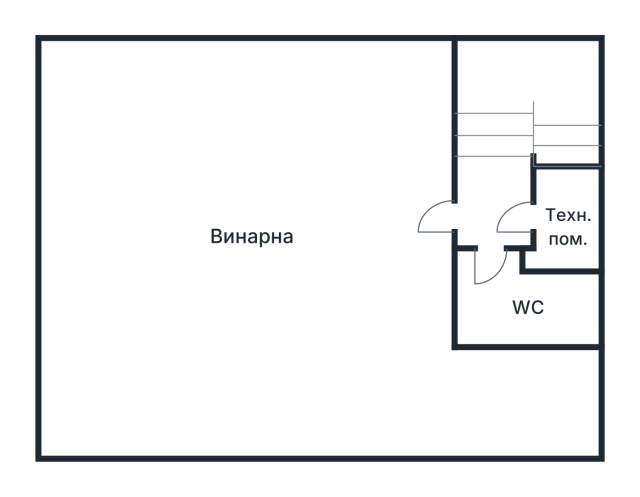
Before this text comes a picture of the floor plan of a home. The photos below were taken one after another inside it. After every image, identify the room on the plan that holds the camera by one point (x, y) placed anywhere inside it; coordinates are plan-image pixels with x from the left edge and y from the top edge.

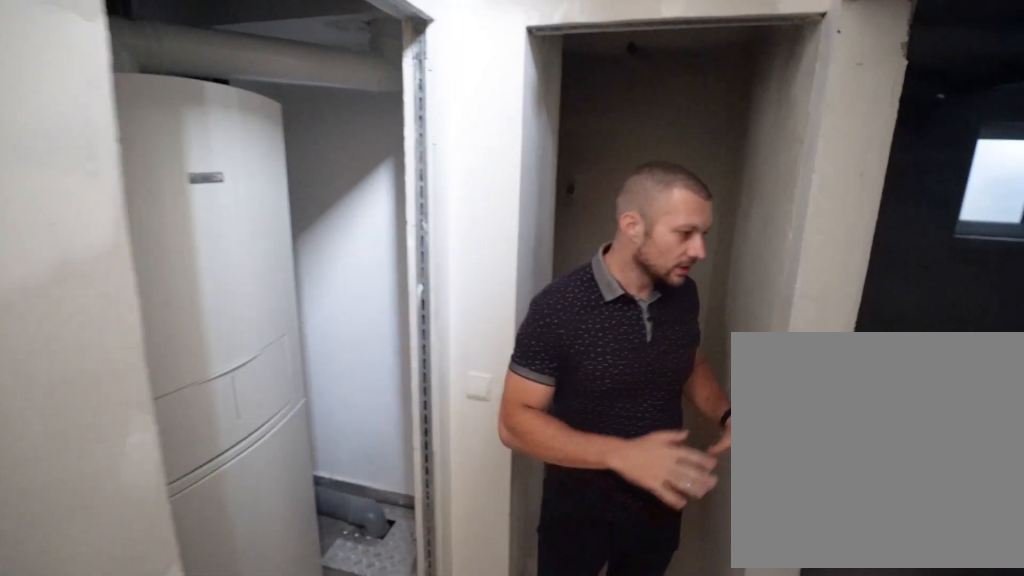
(491, 182)
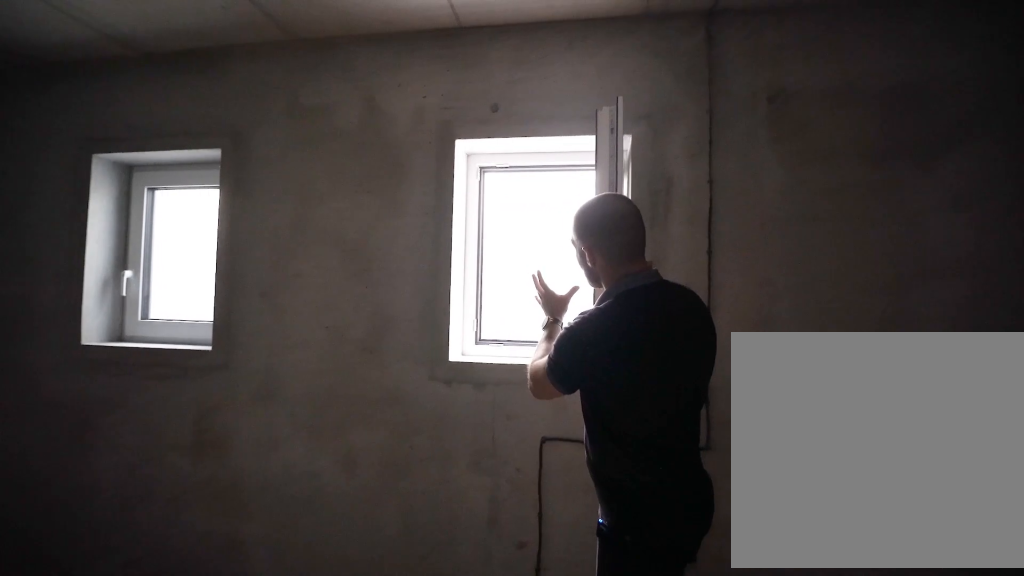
(251, 195)
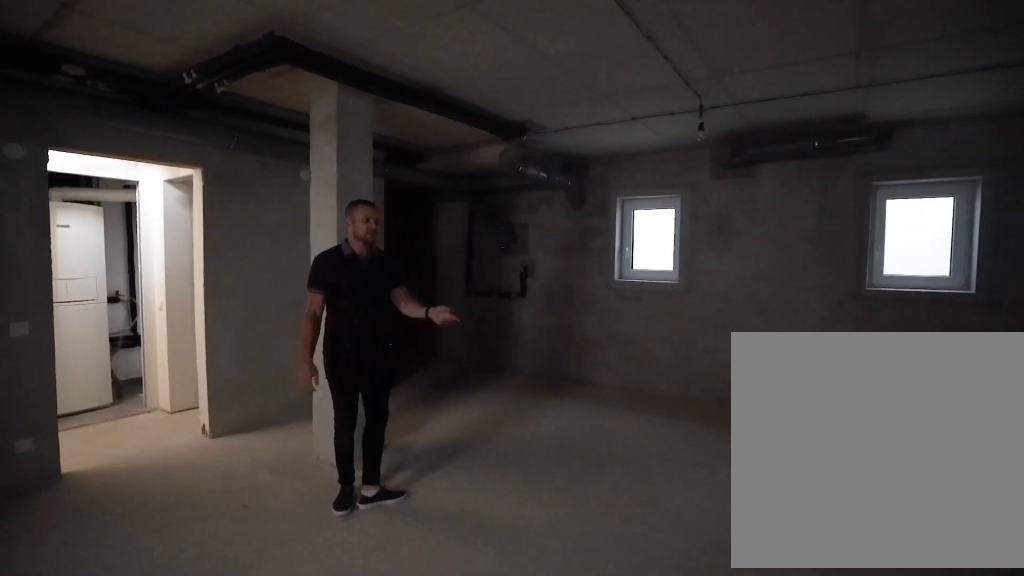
(249, 192)
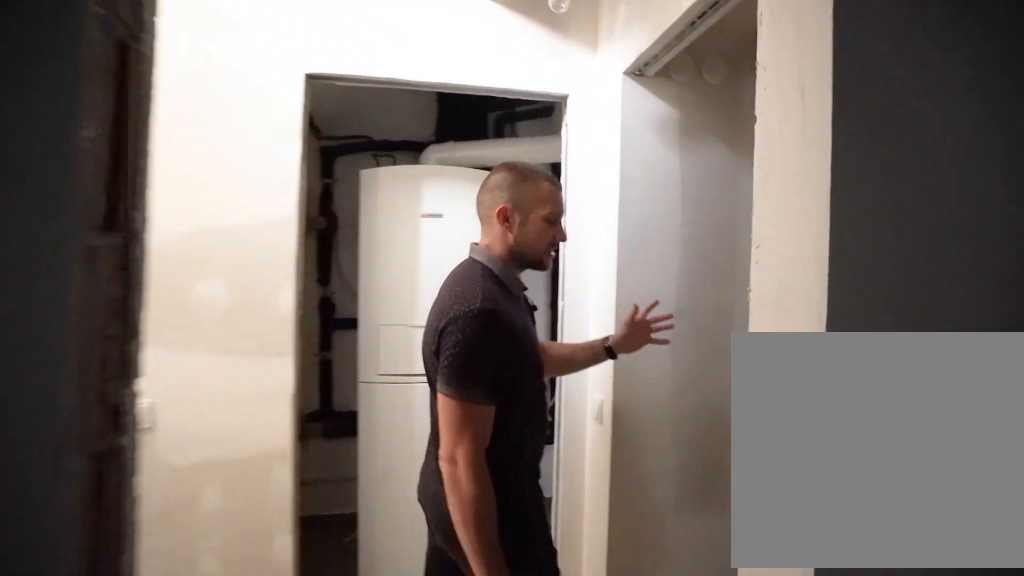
(426, 211)
